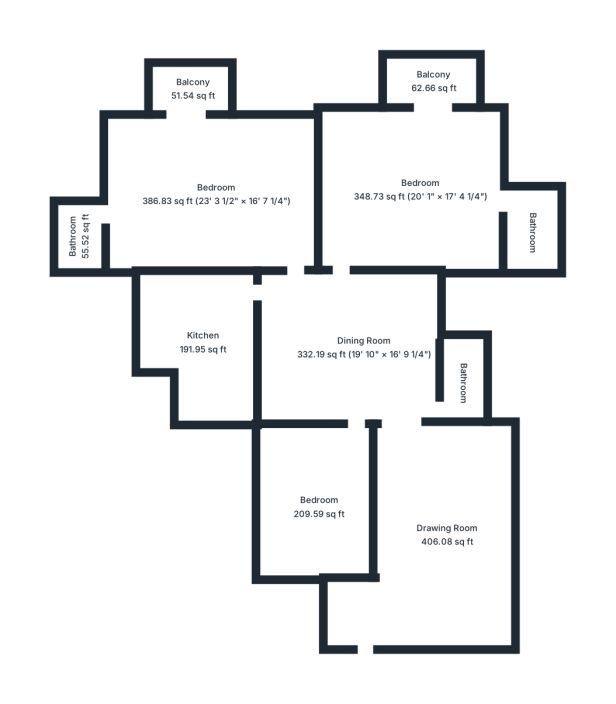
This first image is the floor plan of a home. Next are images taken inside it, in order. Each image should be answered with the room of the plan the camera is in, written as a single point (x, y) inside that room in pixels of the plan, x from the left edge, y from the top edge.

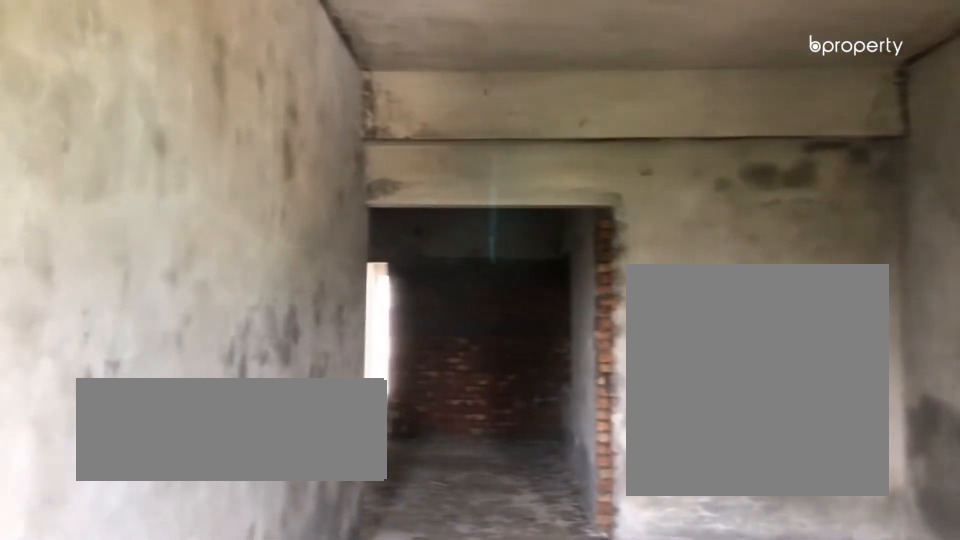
(442, 543)
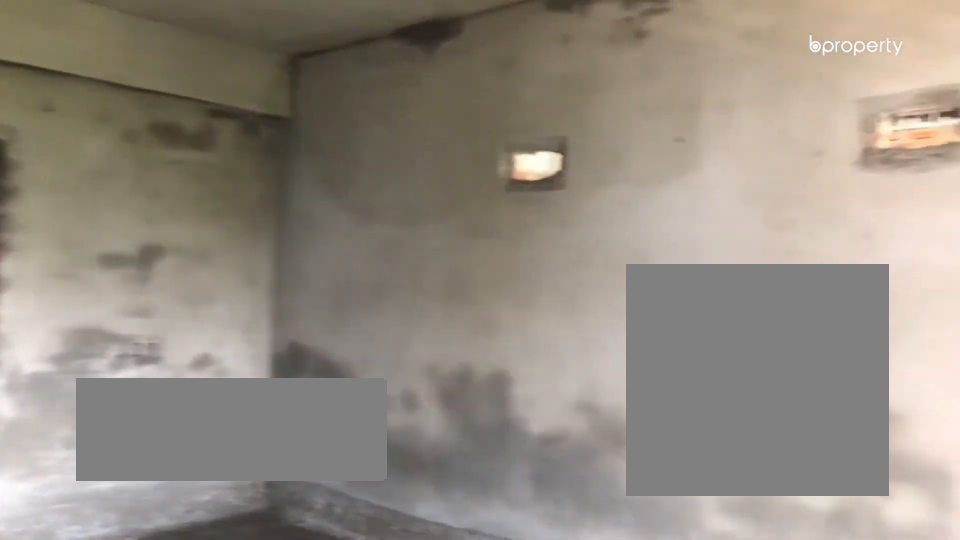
(444, 541)
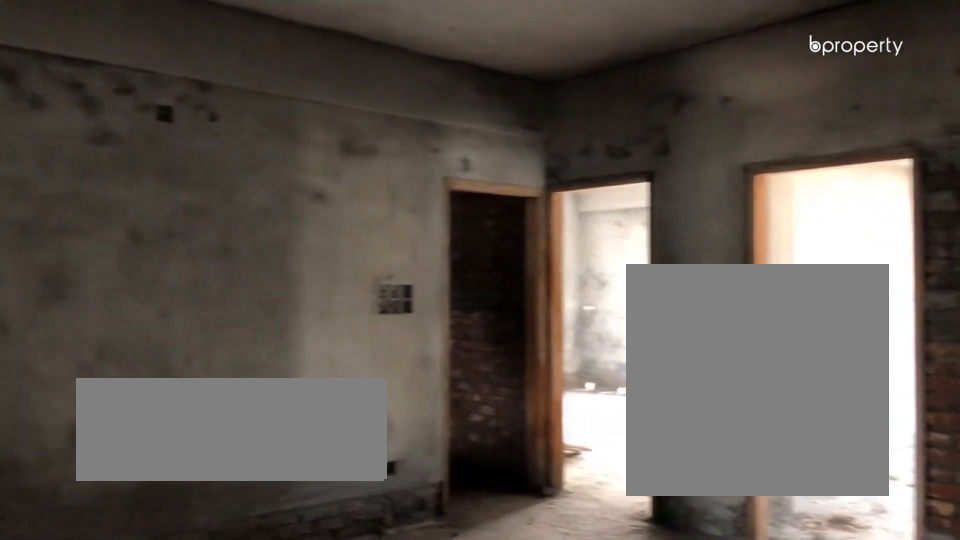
(364, 351)
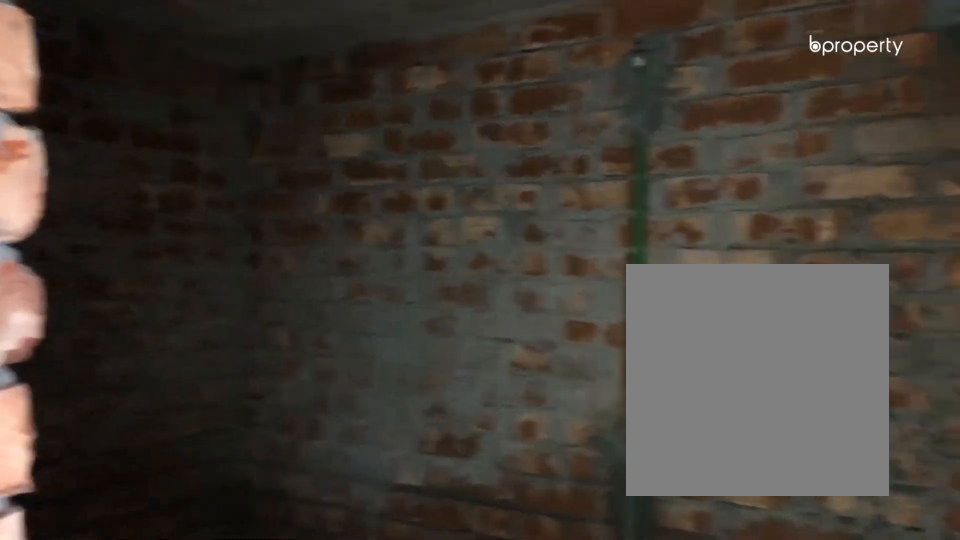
(464, 382)
